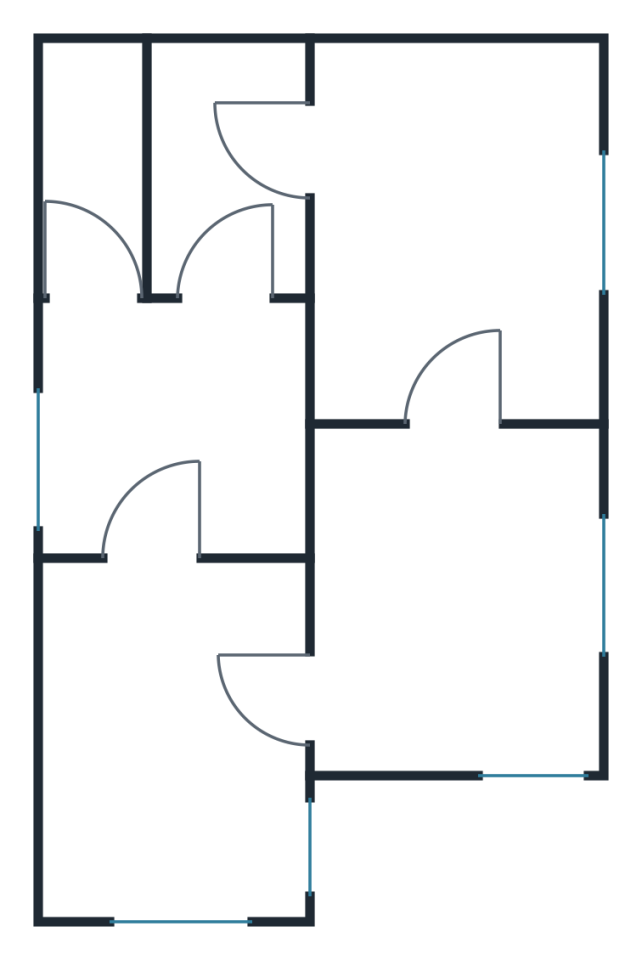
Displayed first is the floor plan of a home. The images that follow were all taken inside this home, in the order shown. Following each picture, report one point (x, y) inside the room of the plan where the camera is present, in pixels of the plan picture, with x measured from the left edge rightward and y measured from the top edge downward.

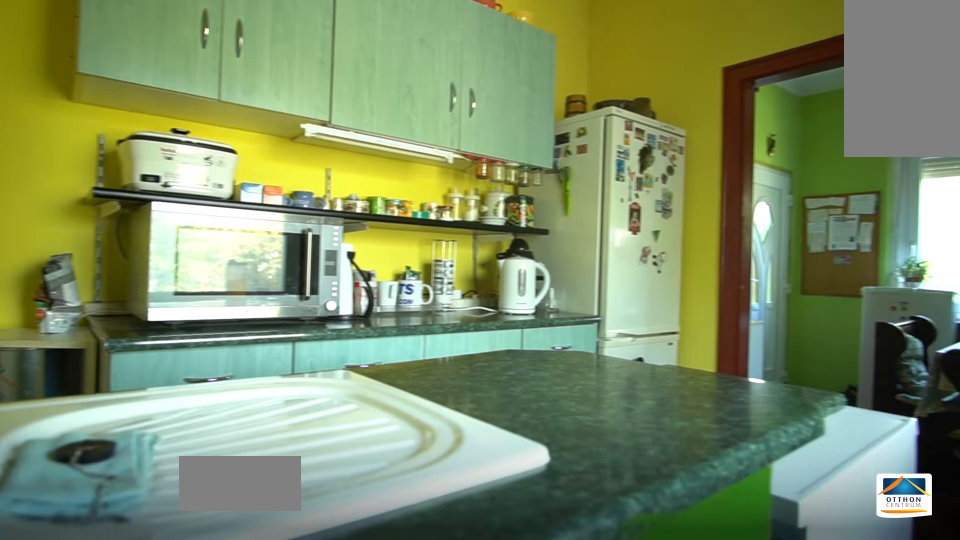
(174, 420)
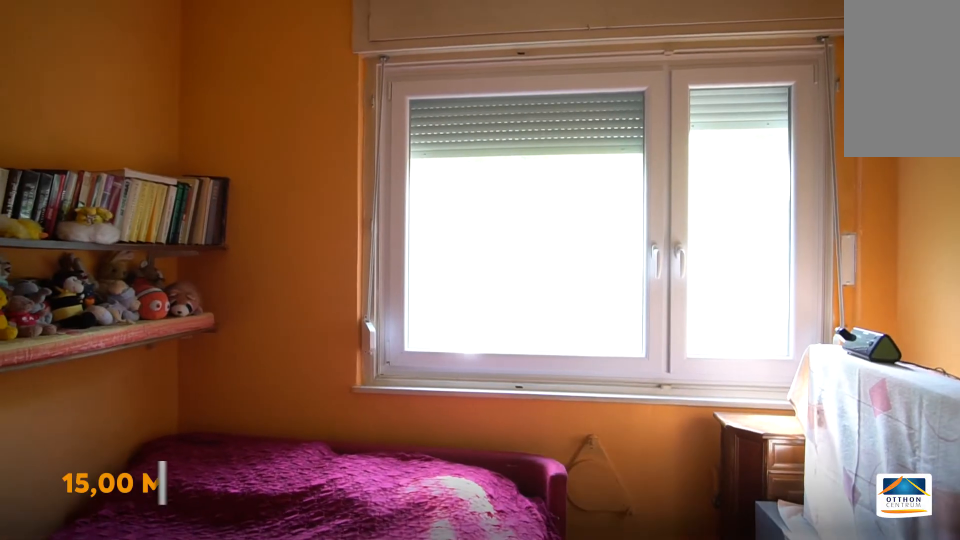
(462, 209)
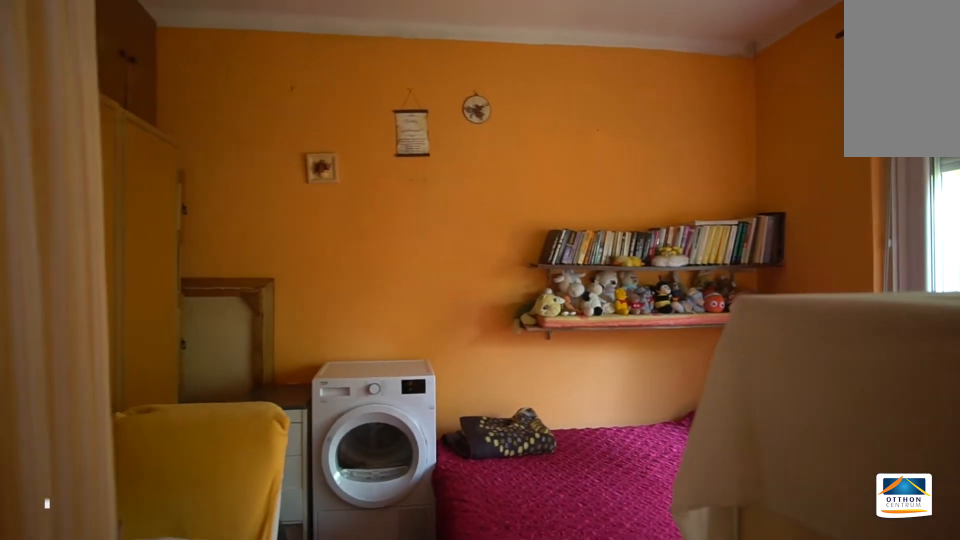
(460, 210)
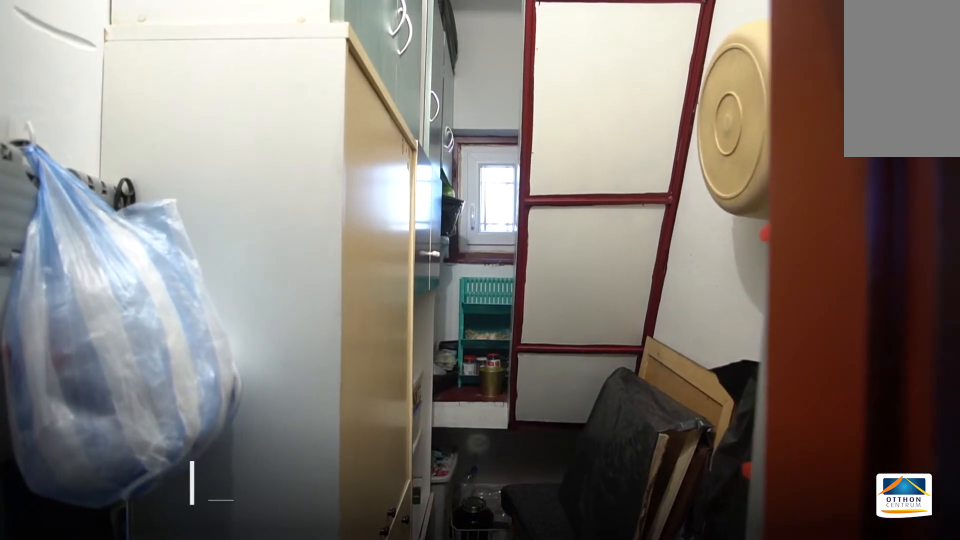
(105, 156)
